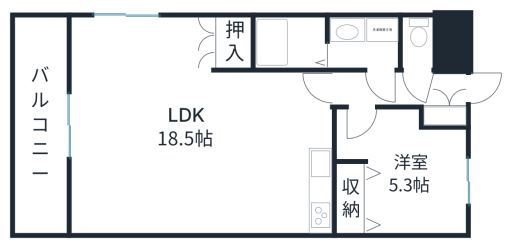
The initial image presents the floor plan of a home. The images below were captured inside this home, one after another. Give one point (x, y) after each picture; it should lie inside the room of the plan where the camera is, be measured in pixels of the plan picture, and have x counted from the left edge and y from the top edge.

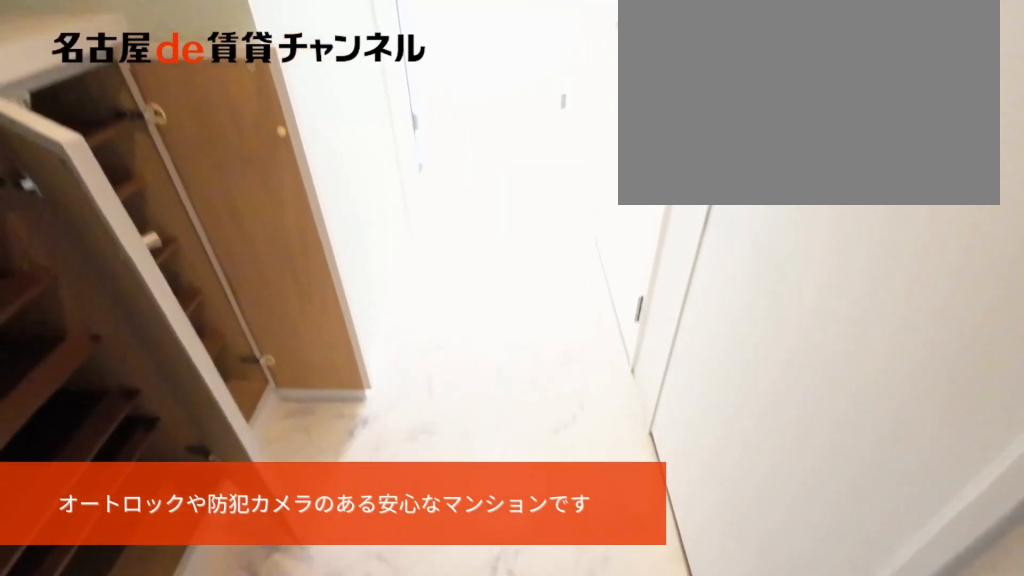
(448, 100)
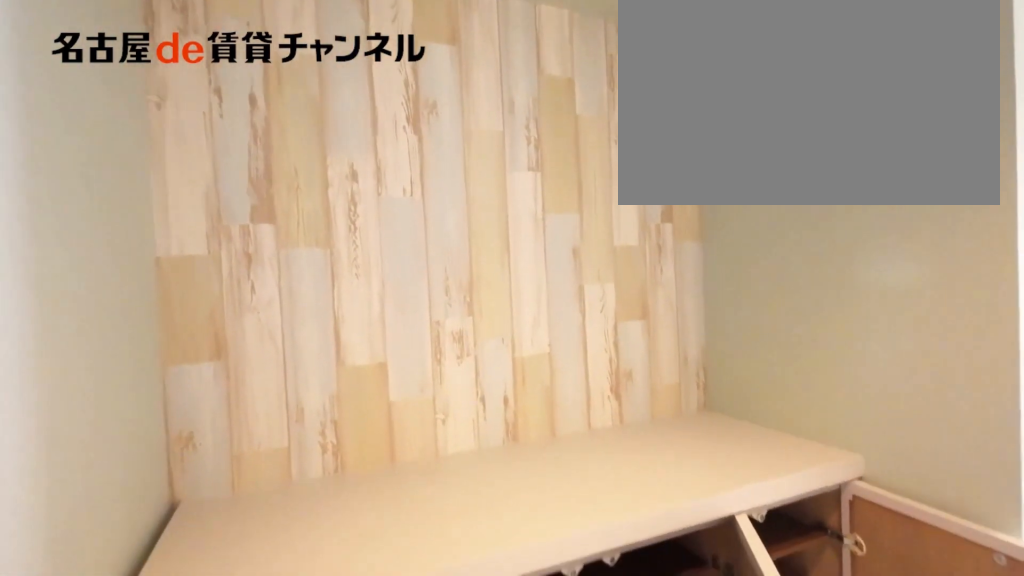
(448, 100)
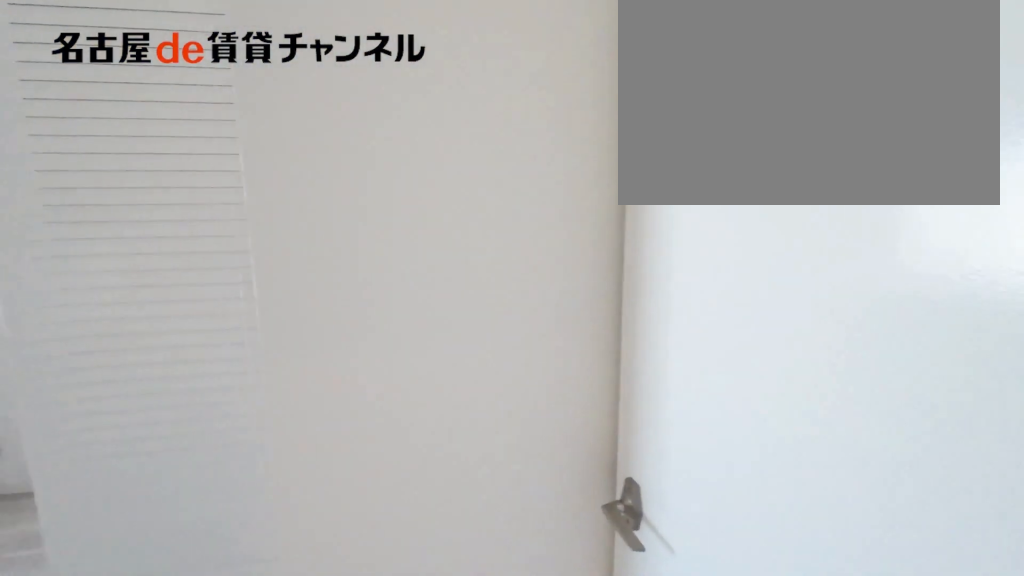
(382, 89)
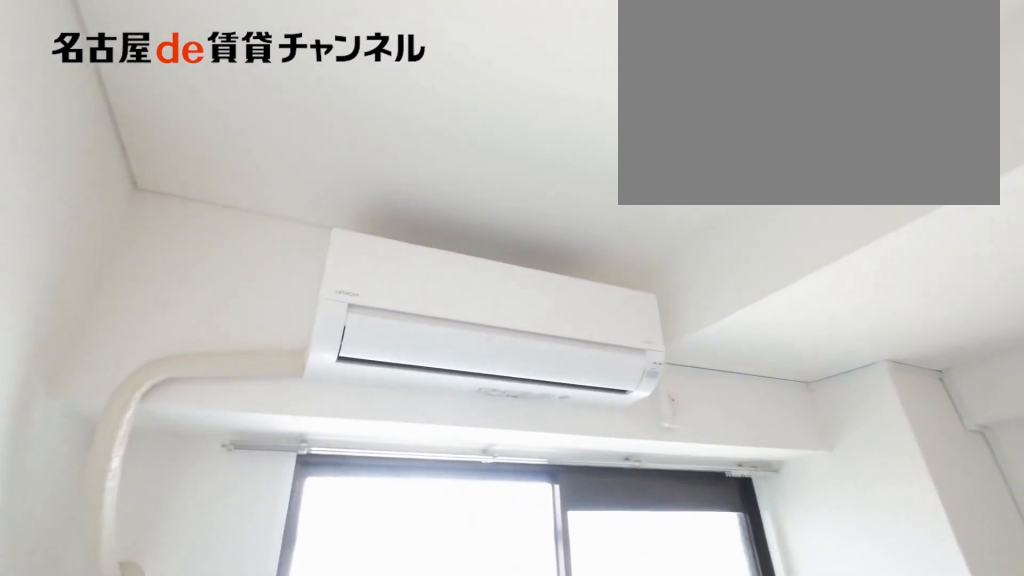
(401, 173)
